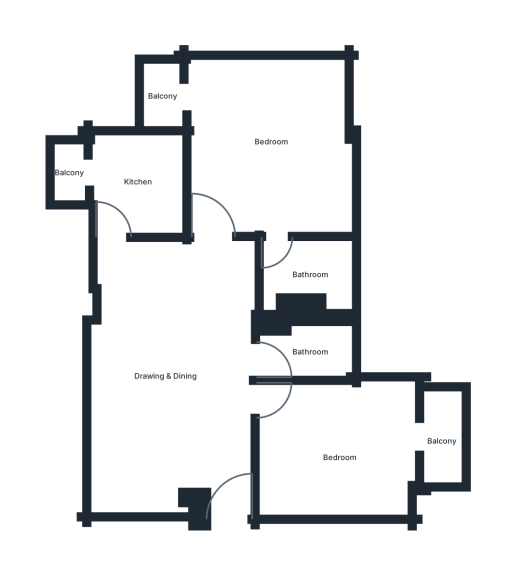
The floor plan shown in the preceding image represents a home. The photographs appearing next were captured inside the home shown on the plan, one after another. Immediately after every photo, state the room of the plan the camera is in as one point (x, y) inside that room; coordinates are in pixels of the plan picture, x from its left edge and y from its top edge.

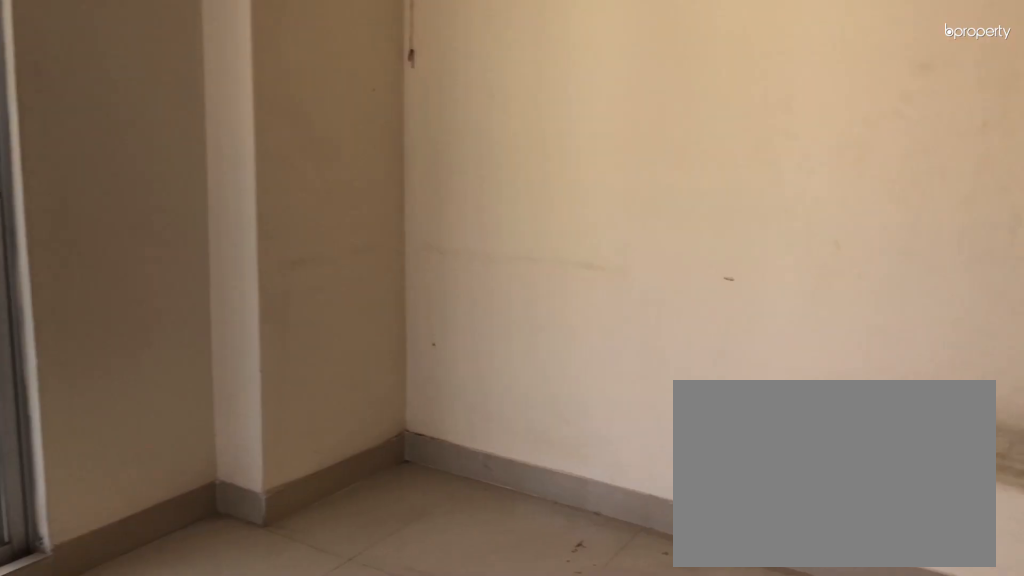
(335, 451)
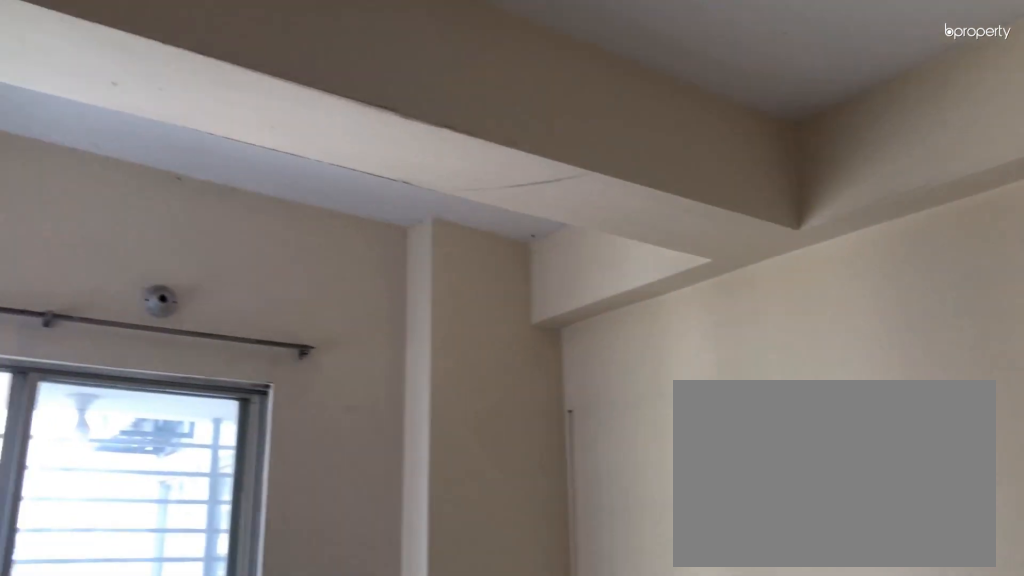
(335, 451)
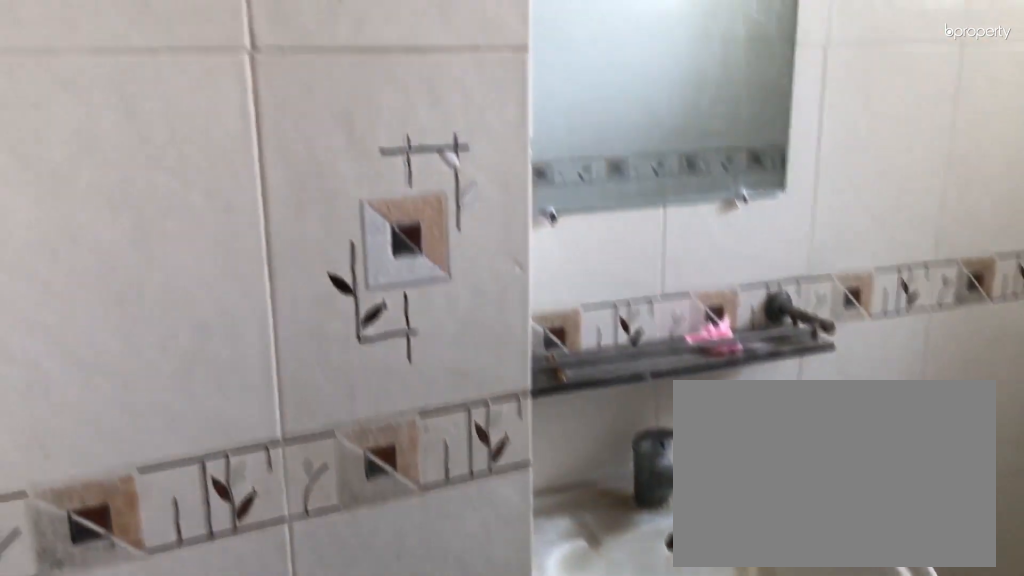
(306, 347)
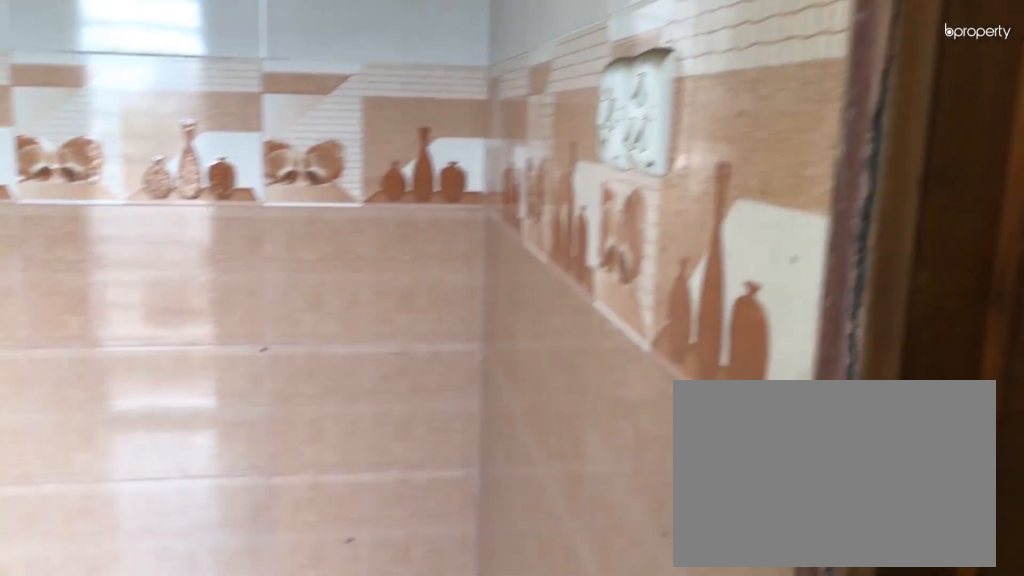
(132, 184)
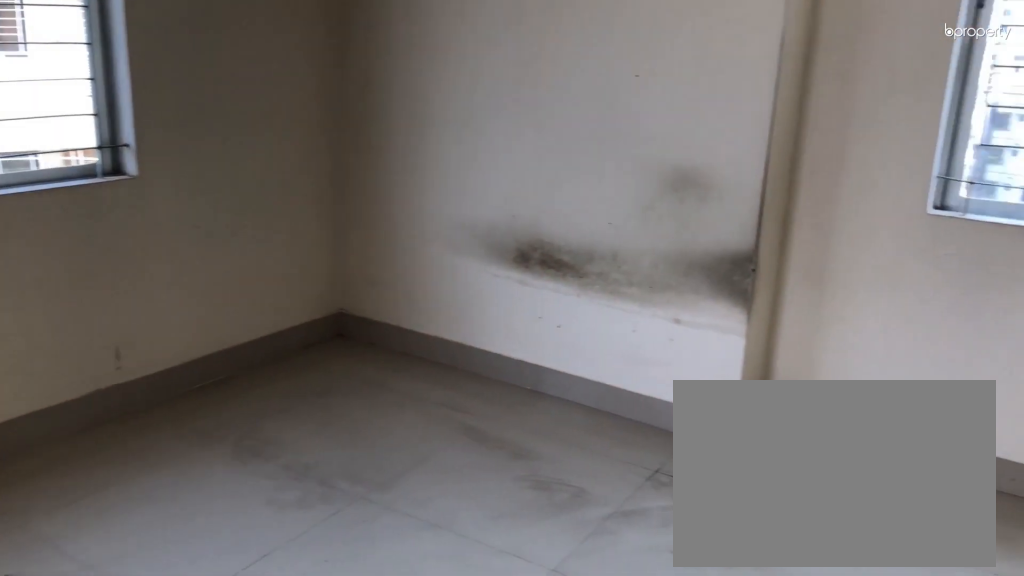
(269, 136)
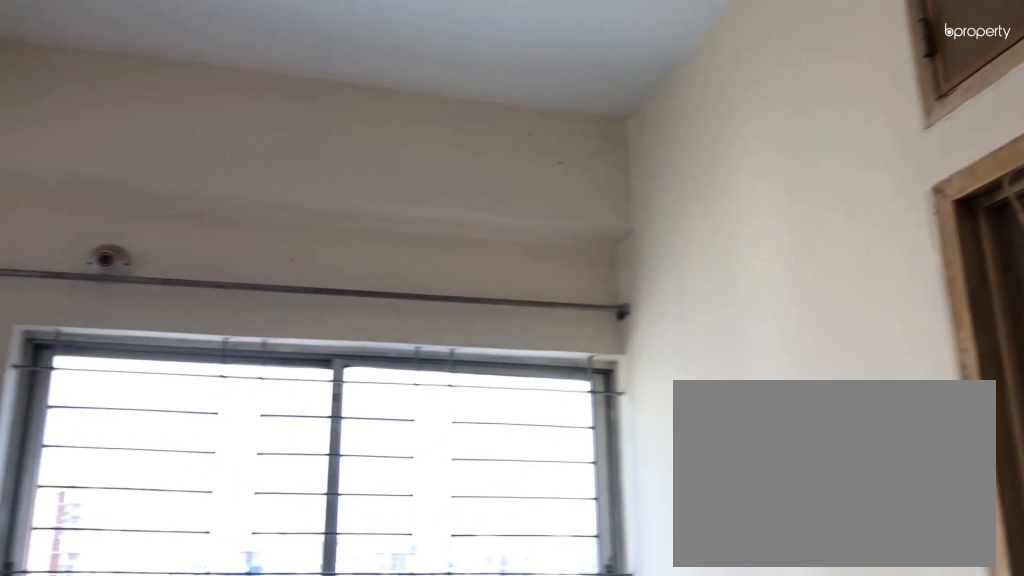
(269, 136)
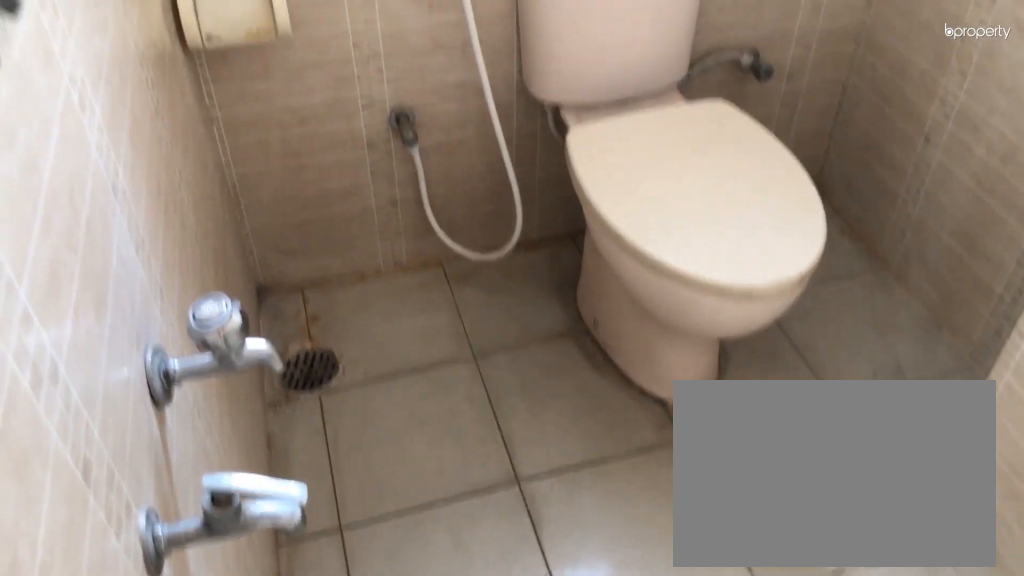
(304, 268)
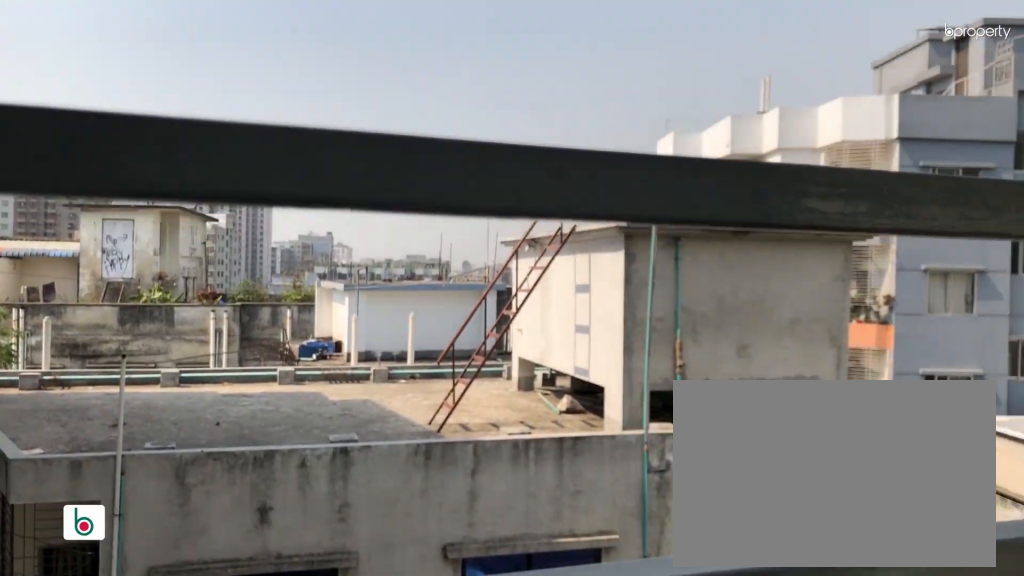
(158, 94)
